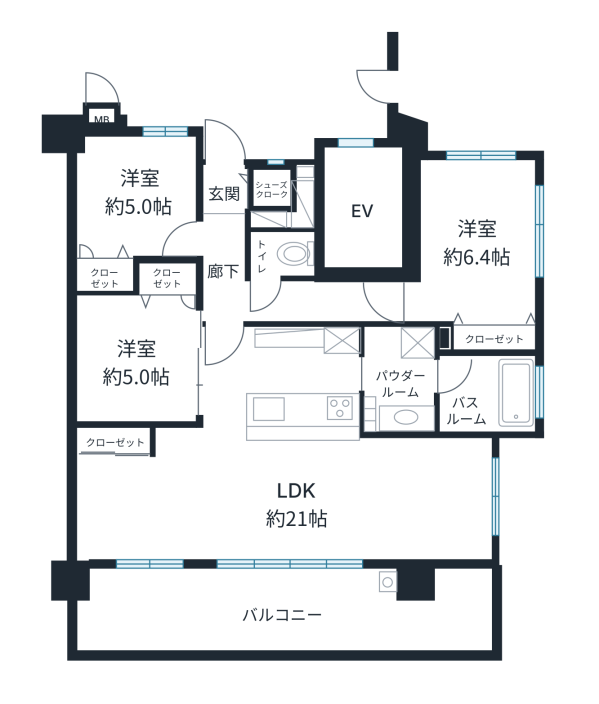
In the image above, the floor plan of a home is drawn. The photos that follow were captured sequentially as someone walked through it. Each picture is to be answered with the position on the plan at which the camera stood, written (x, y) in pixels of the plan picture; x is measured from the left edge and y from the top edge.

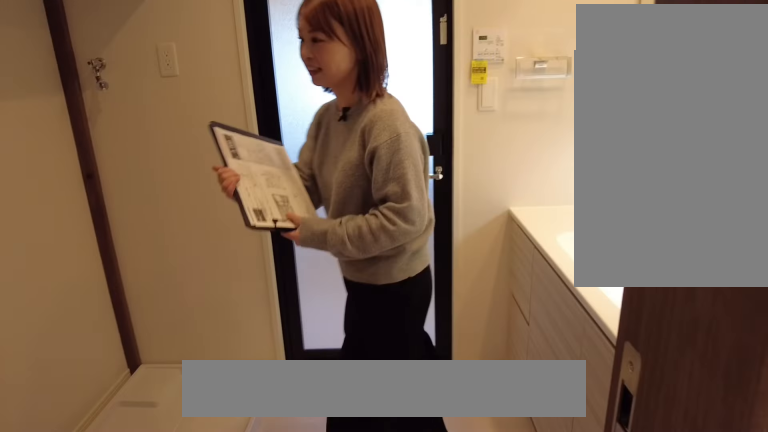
(401, 385)
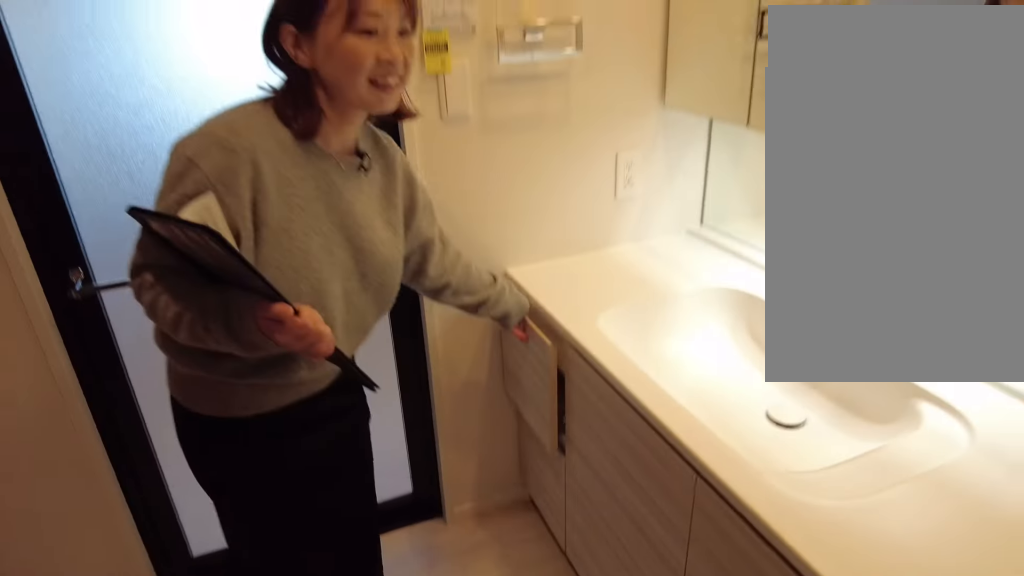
(402, 385)
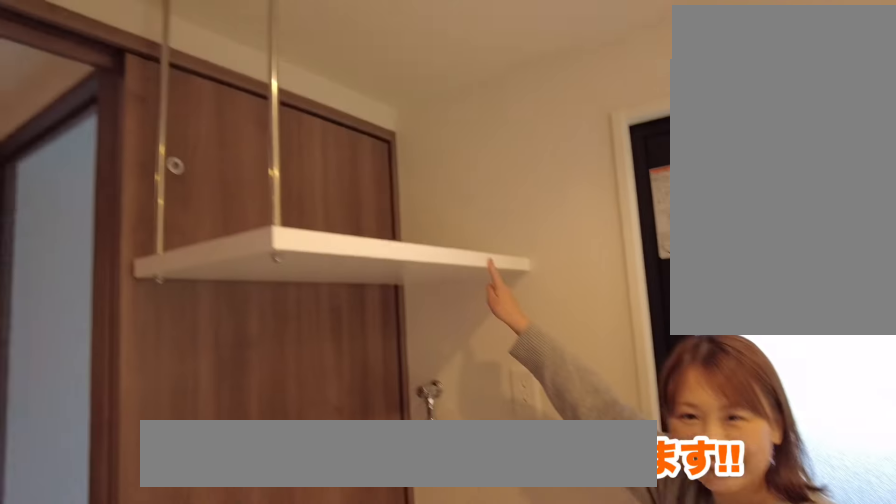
(401, 385)
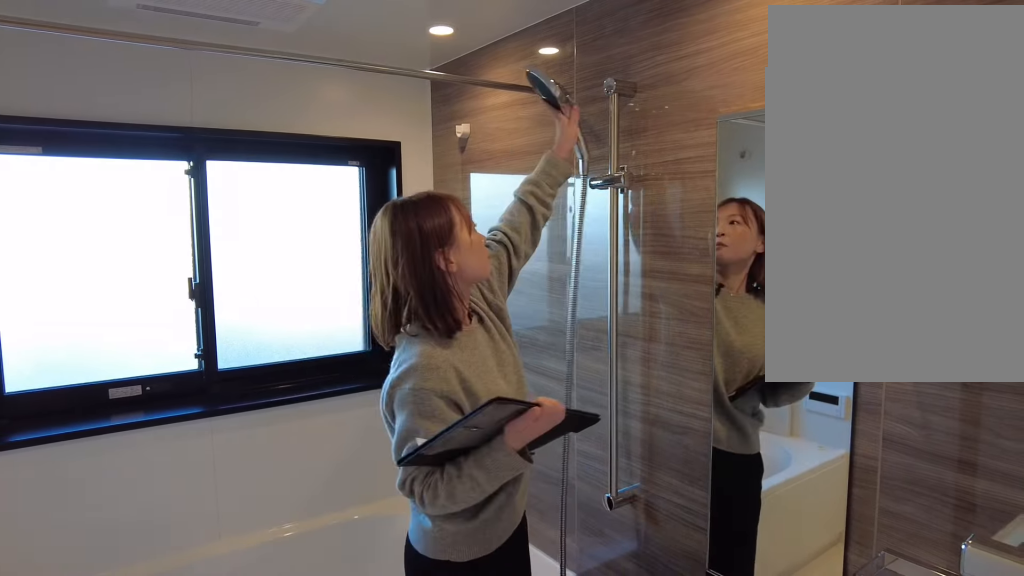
(474, 412)
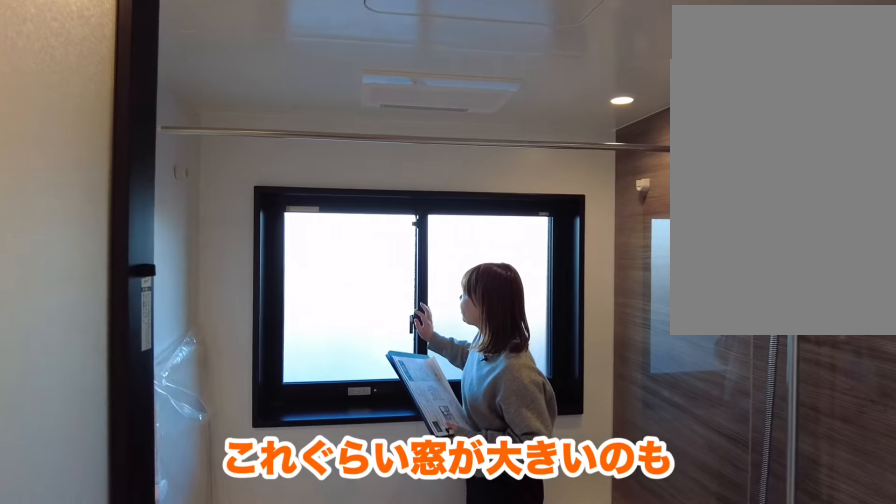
(471, 416)
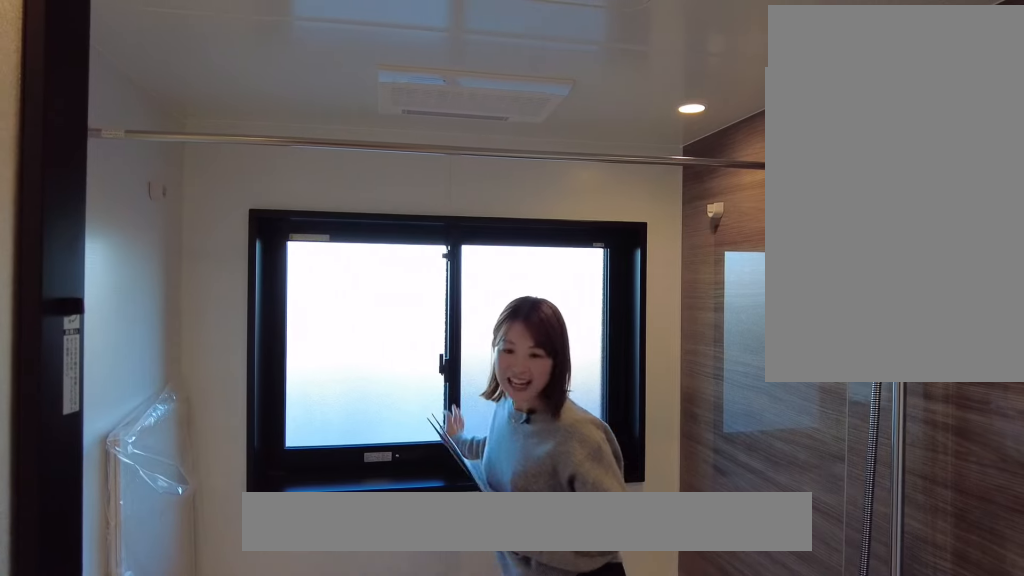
(471, 417)
